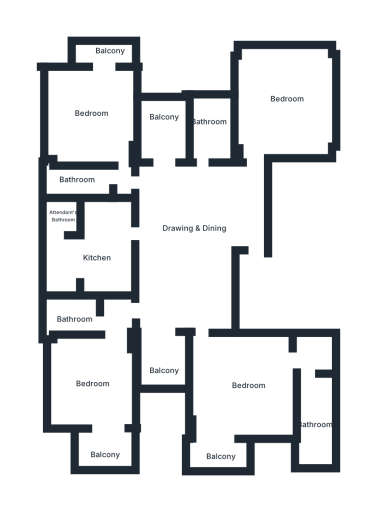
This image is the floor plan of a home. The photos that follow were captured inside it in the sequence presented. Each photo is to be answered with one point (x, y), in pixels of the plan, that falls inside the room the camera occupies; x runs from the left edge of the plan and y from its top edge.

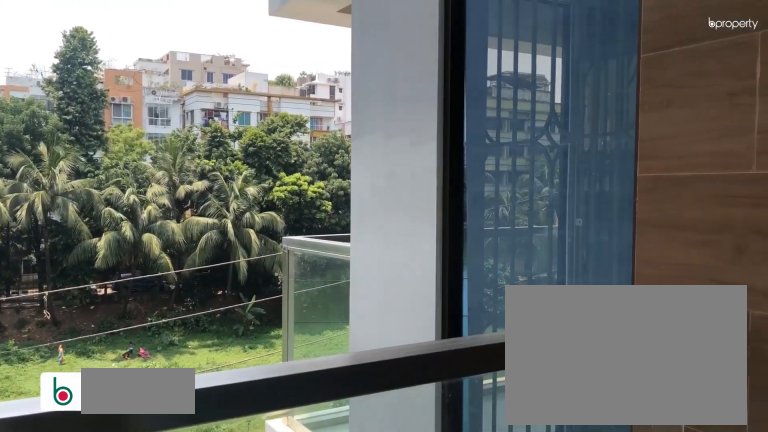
(159, 362)
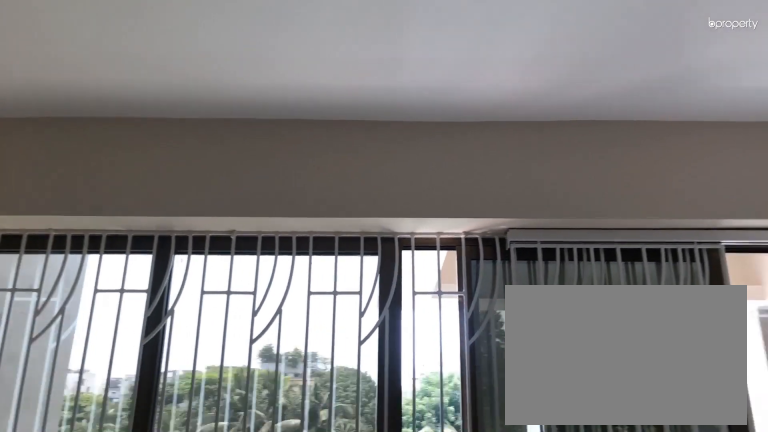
(240, 390)
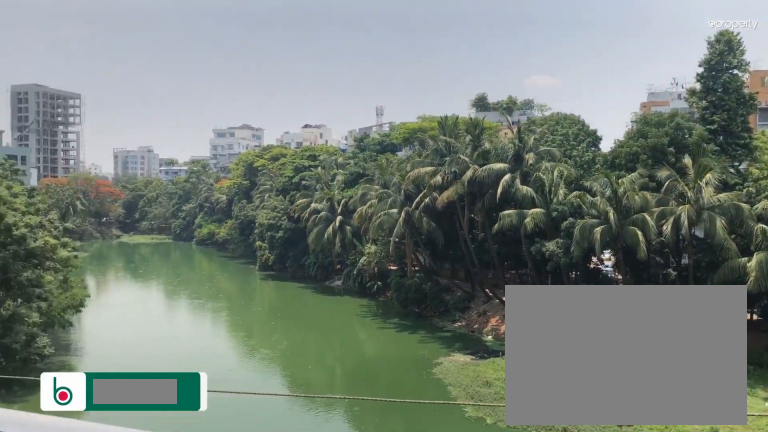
(215, 453)
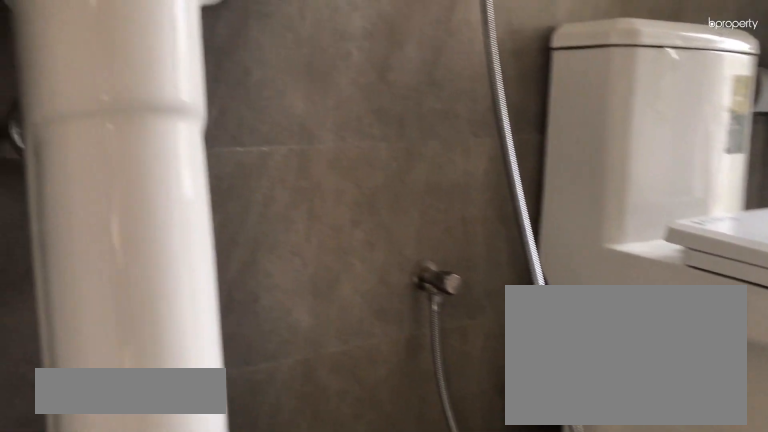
(315, 417)
